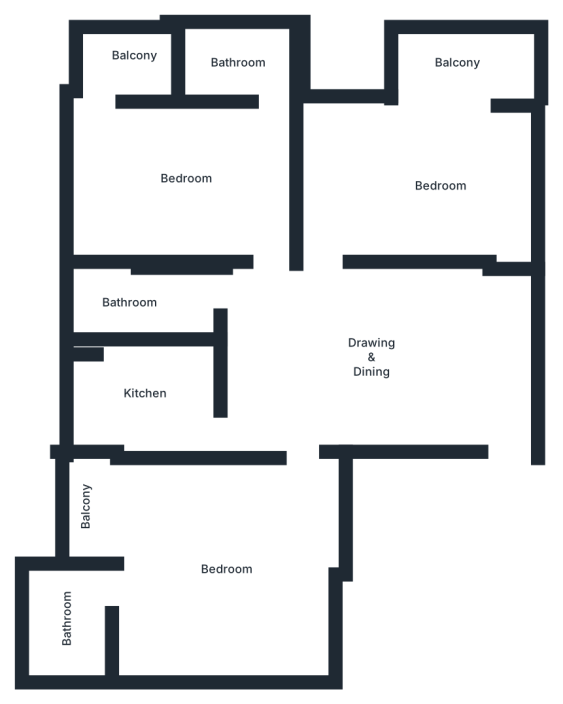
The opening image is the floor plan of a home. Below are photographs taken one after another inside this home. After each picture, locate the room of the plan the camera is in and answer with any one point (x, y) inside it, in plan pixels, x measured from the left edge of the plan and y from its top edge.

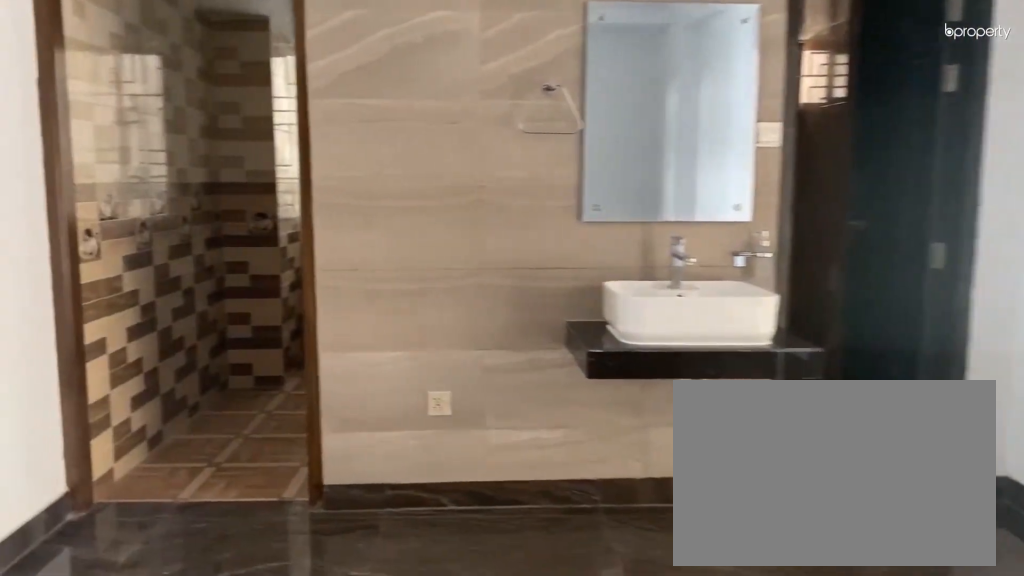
(373, 342)
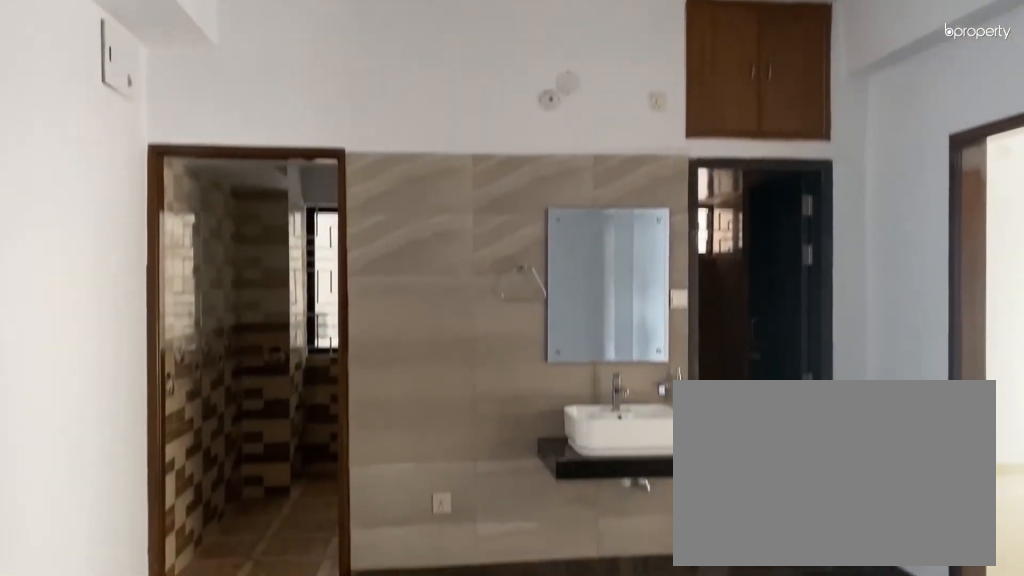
(373, 342)
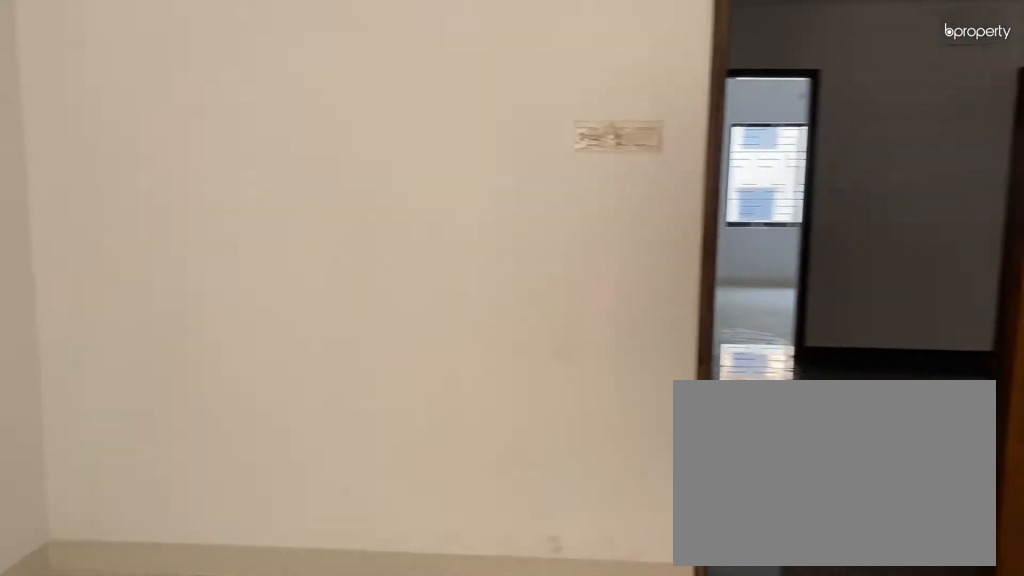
(444, 182)
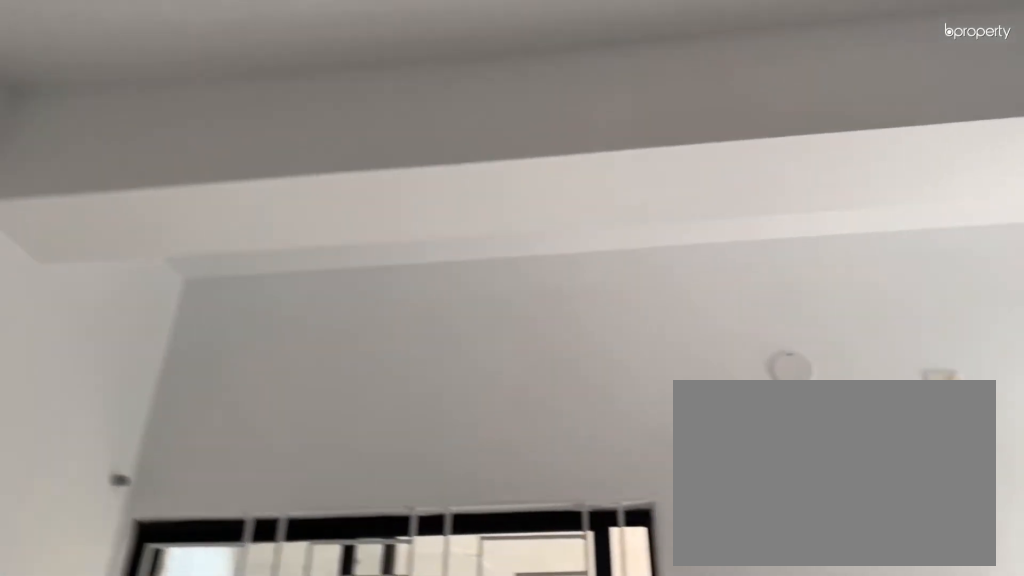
(192, 174)
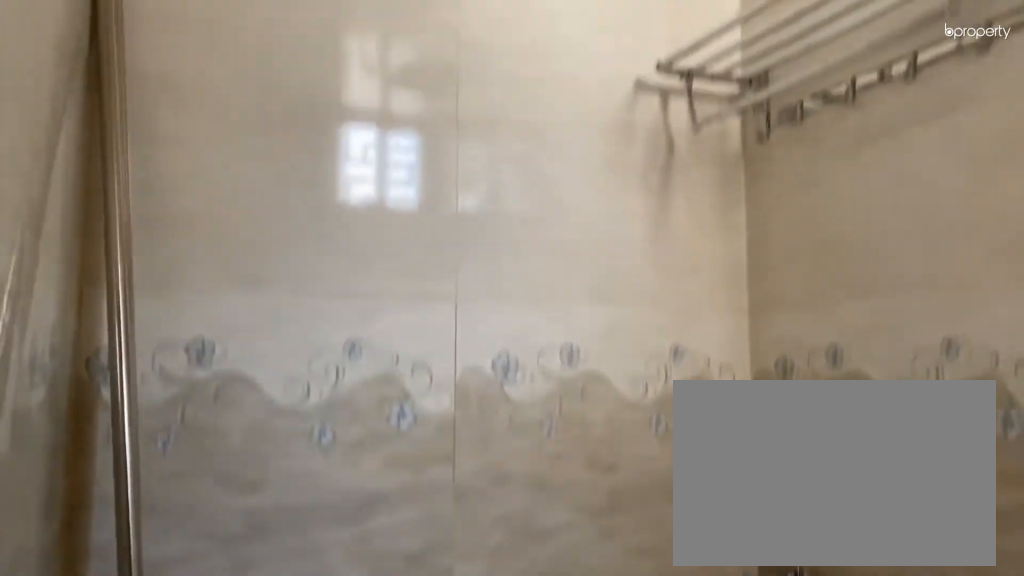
(237, 58)
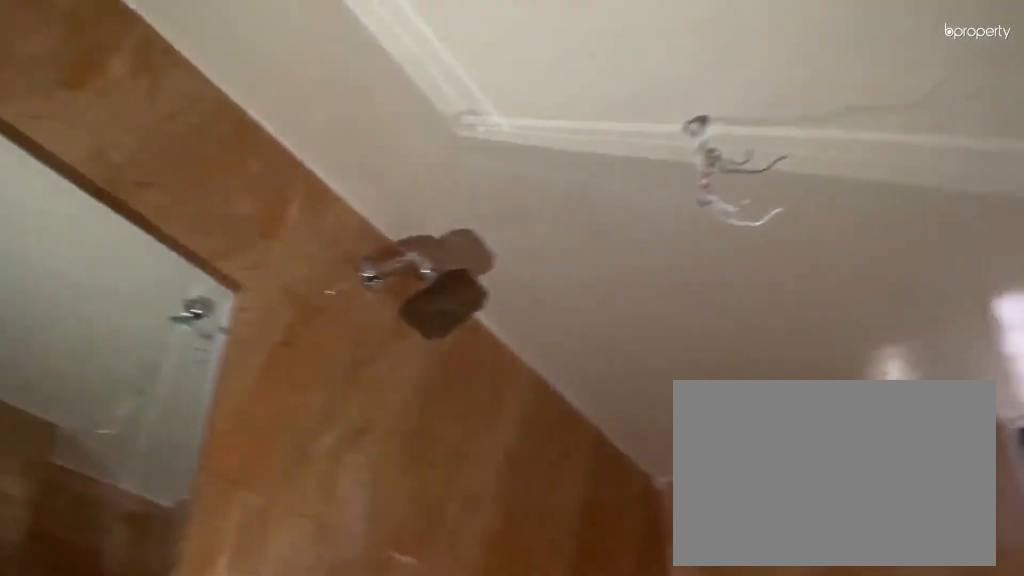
(144, 302)
